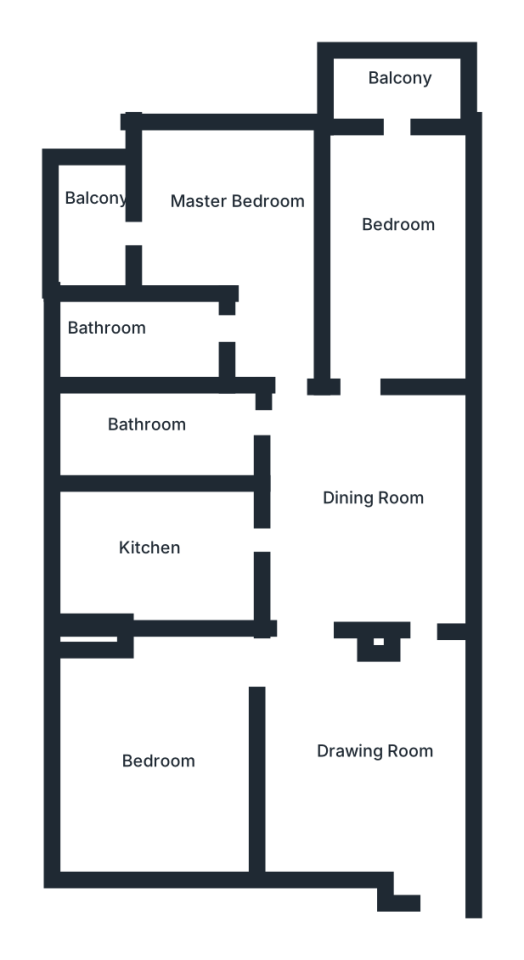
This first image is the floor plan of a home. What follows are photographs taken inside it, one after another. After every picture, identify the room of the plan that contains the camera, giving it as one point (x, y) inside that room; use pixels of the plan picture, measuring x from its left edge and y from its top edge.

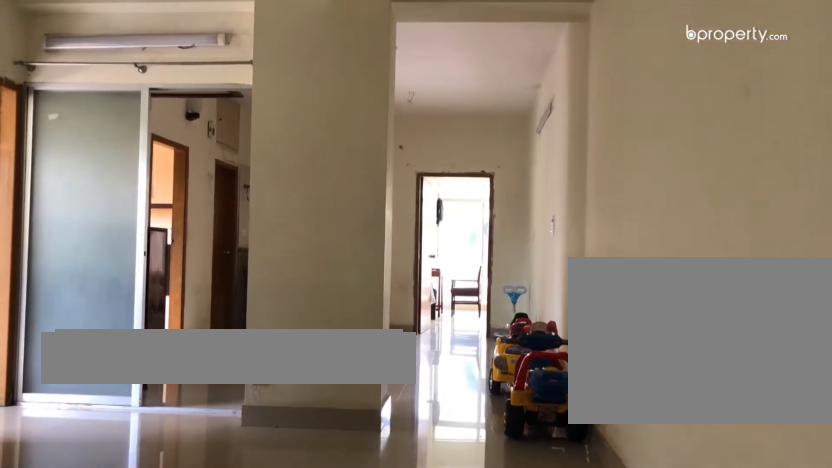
(387, 767)
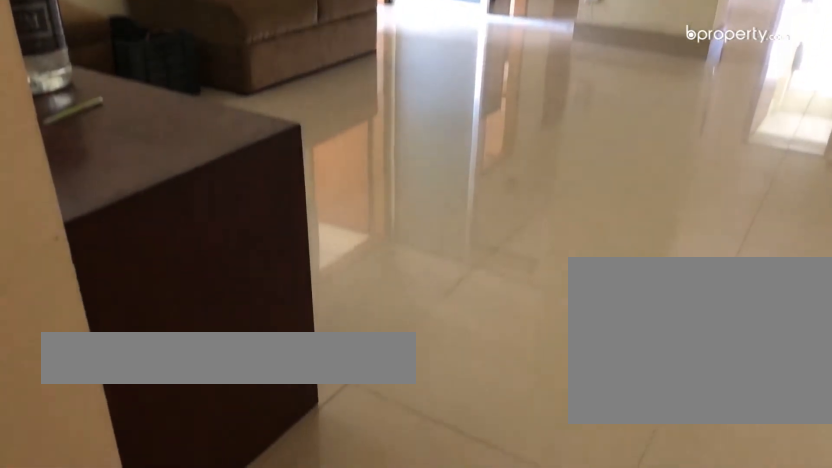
(423, 716)
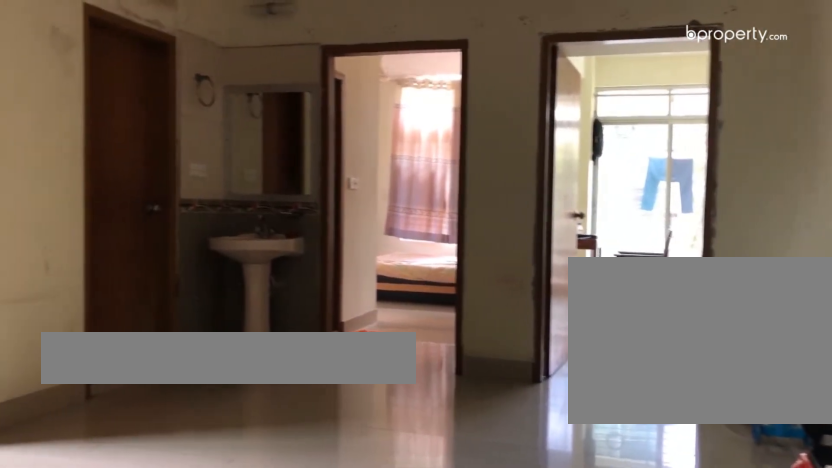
(363, 525)
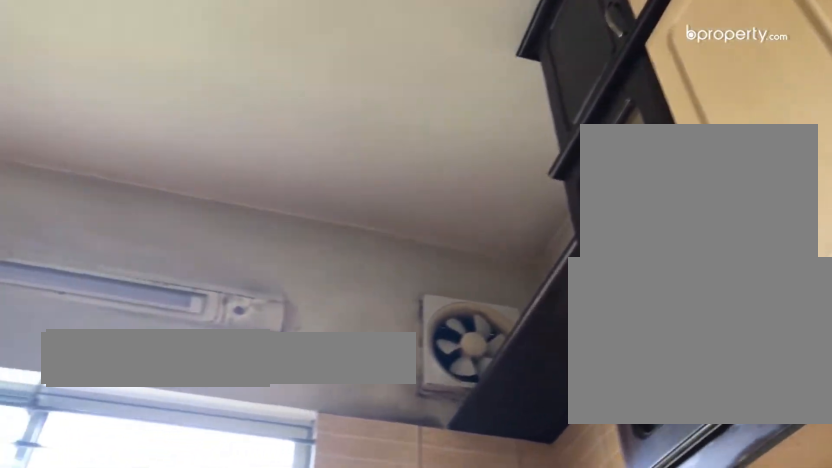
(174, 549)
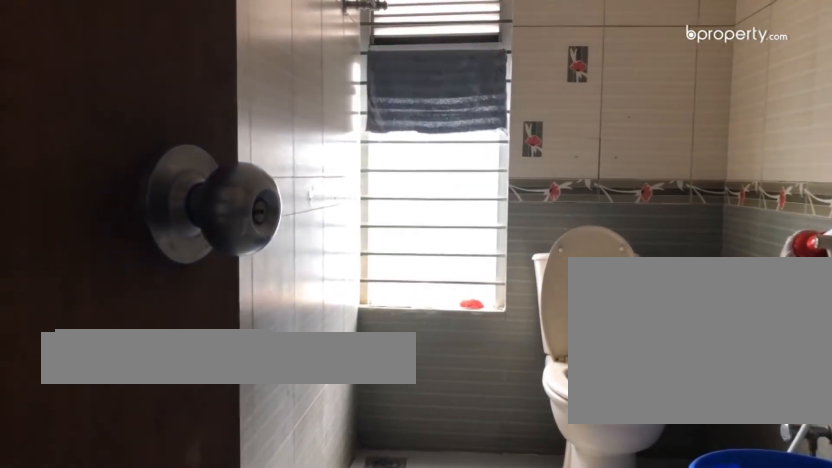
(160, 435)
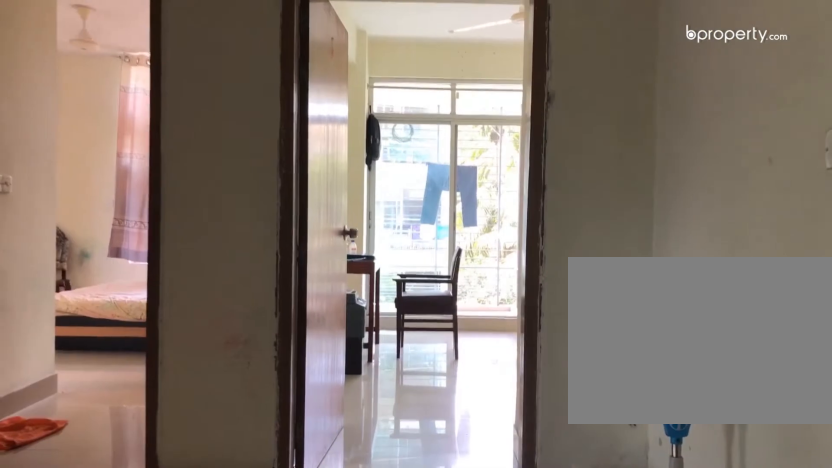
(358, 434)
